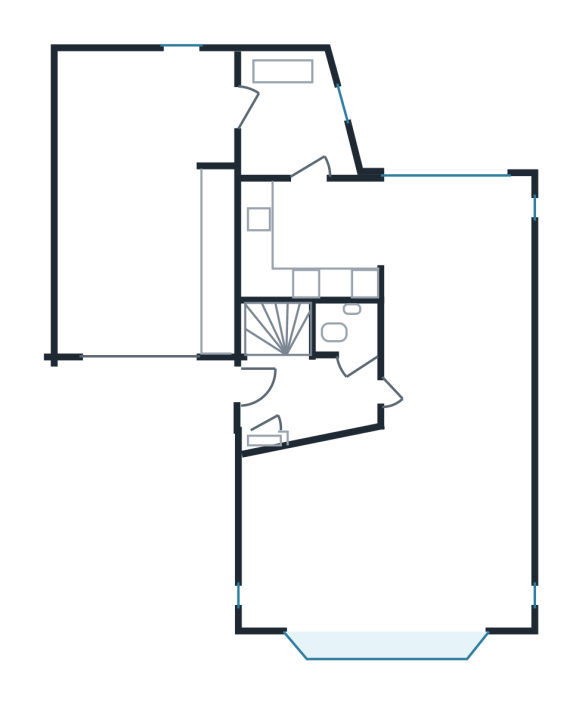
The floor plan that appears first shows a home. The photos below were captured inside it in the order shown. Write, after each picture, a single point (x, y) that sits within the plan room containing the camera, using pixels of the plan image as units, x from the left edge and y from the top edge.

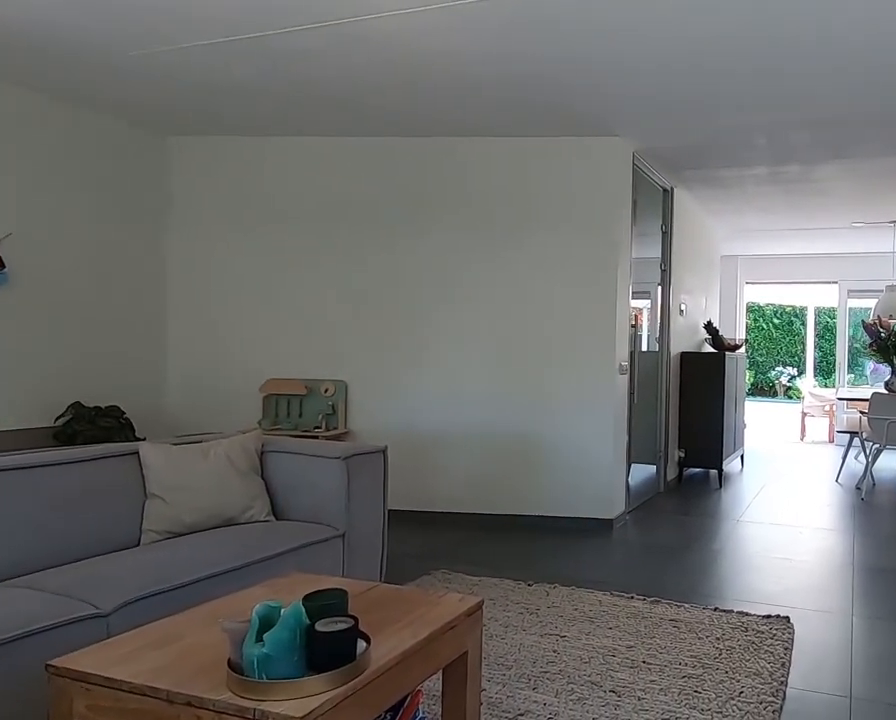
(389, 538)
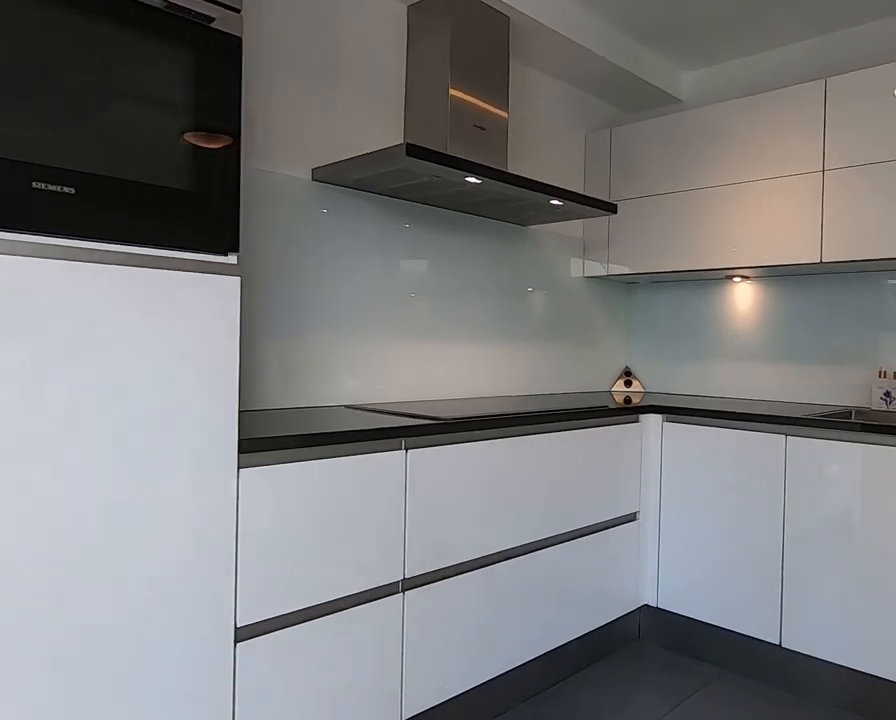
(327, 222)
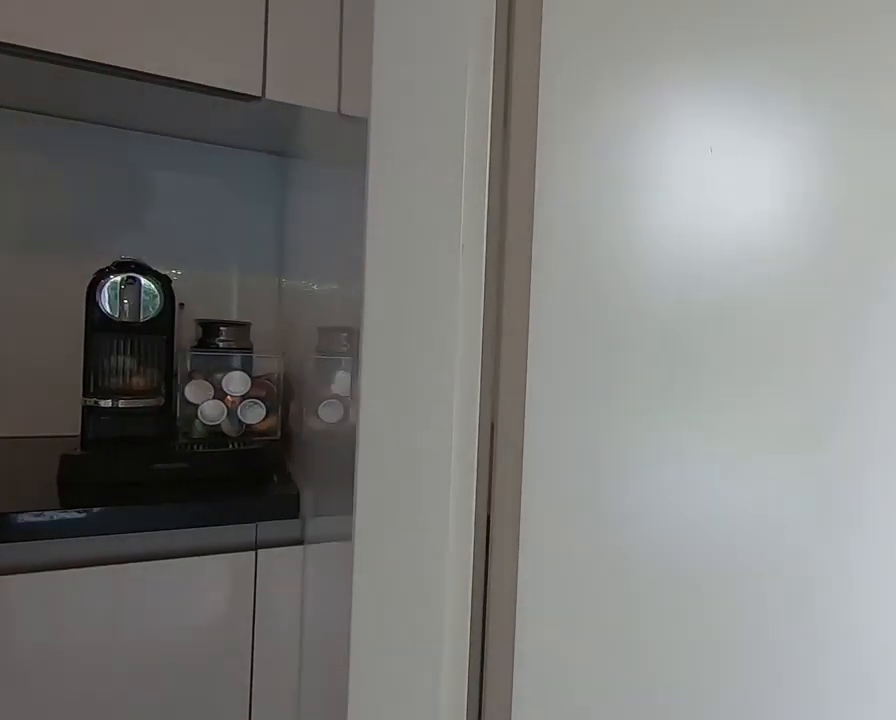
(327, 222)
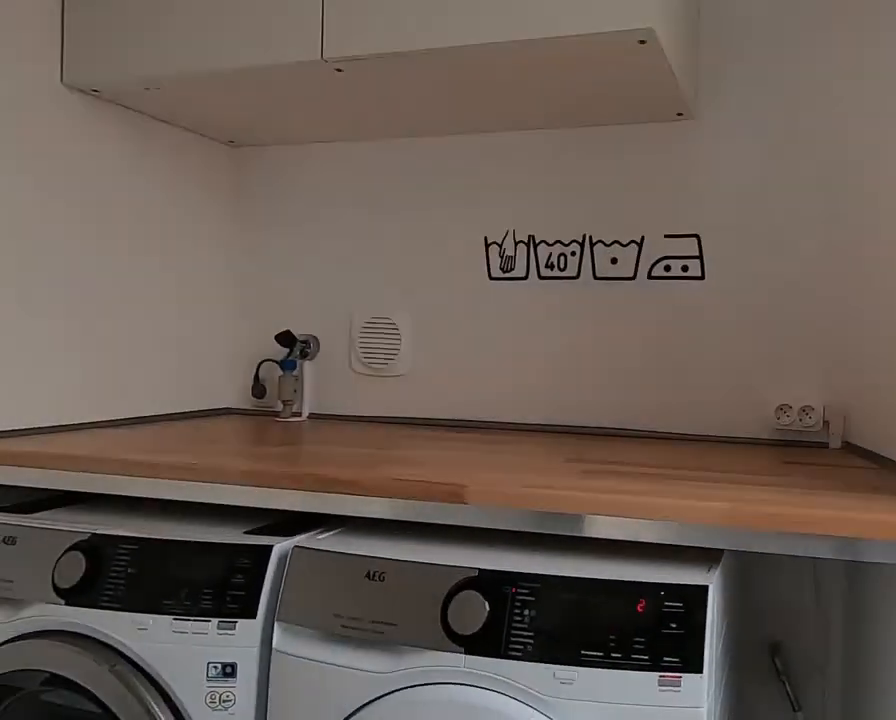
(290, 117)
